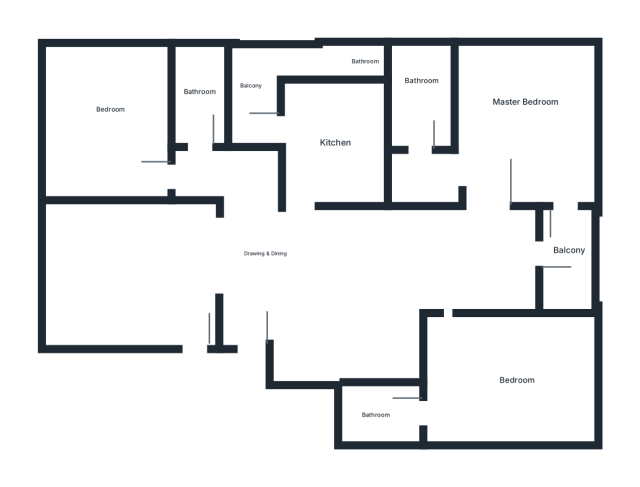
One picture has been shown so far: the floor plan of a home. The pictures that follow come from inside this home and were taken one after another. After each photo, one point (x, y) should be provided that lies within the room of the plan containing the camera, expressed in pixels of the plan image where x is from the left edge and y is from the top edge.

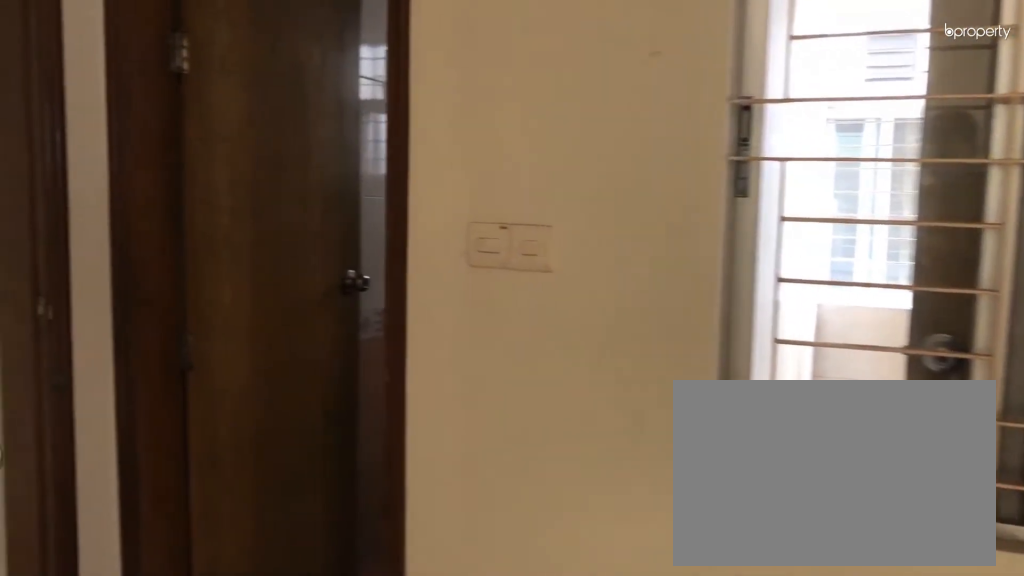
(182, 174)
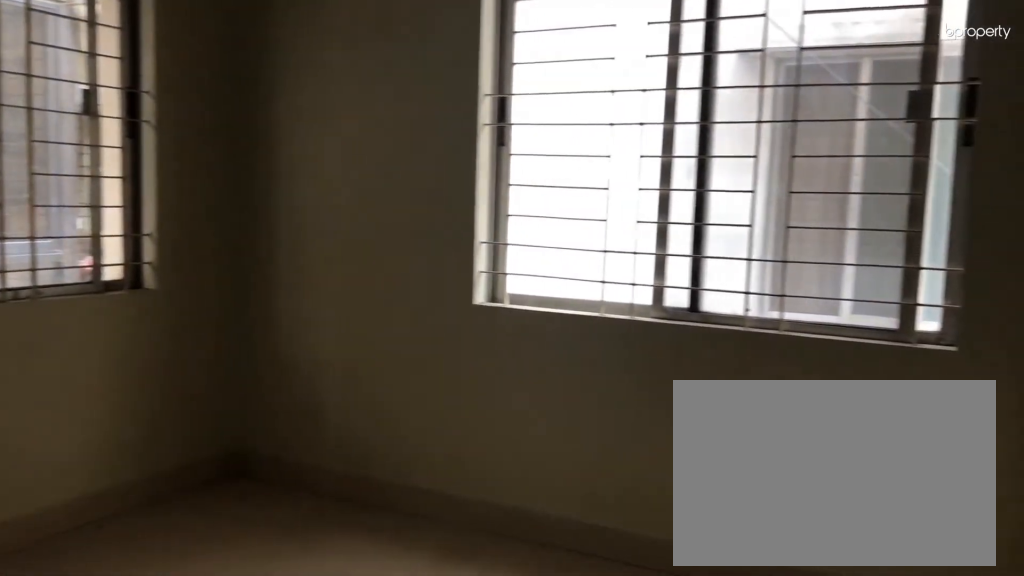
(118, 116)
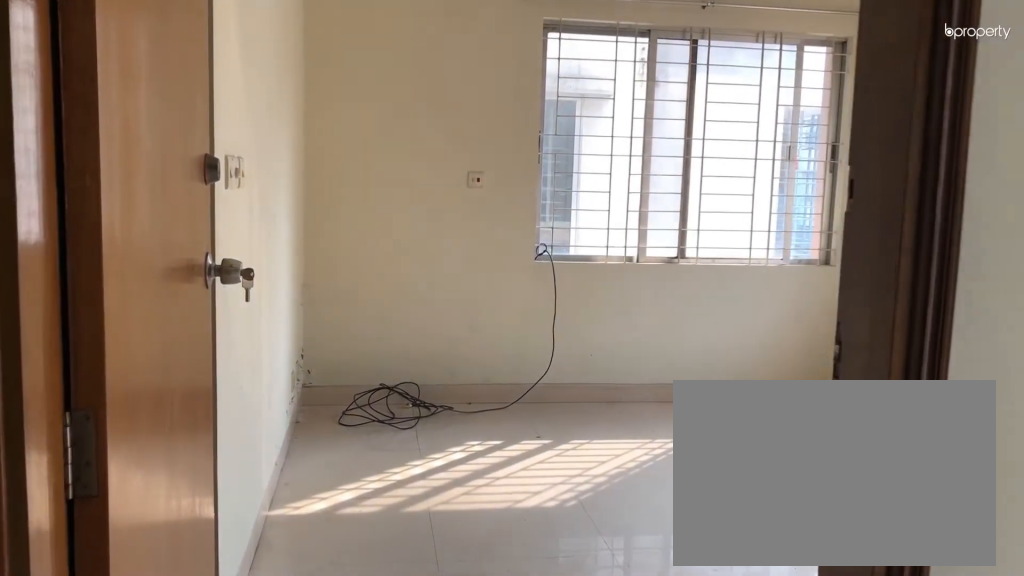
(504, 202)
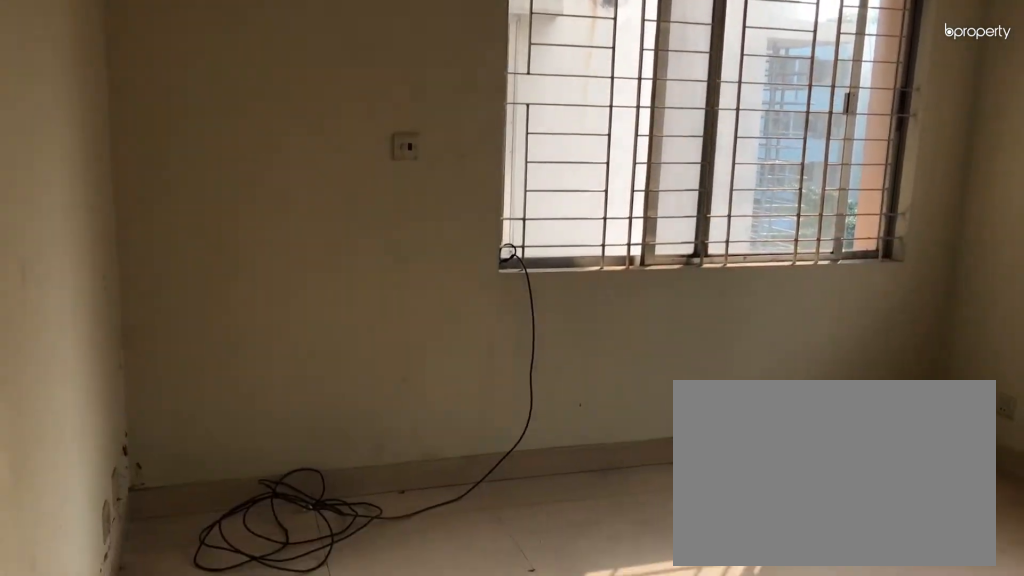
(511, 116)
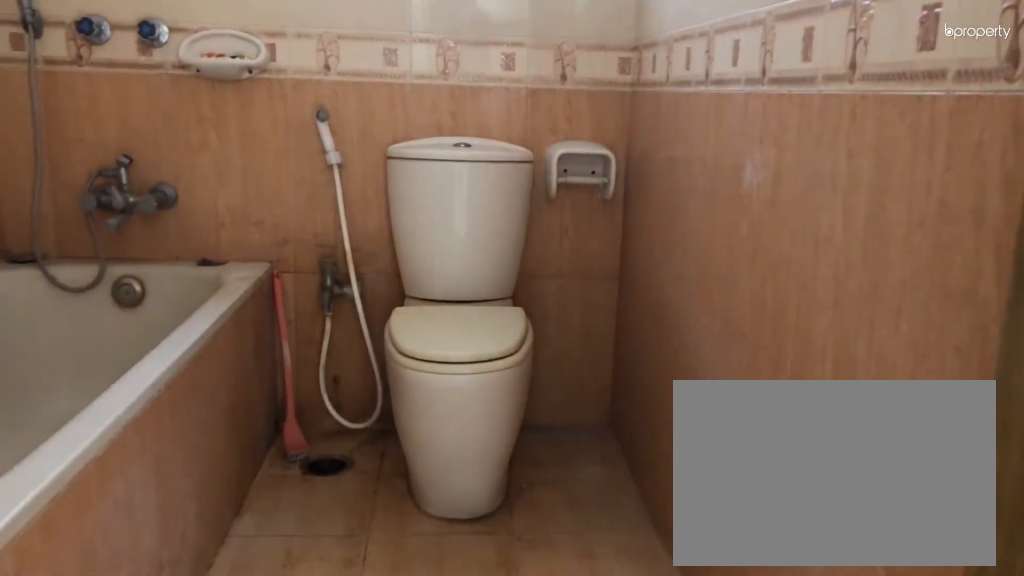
(423, 105)
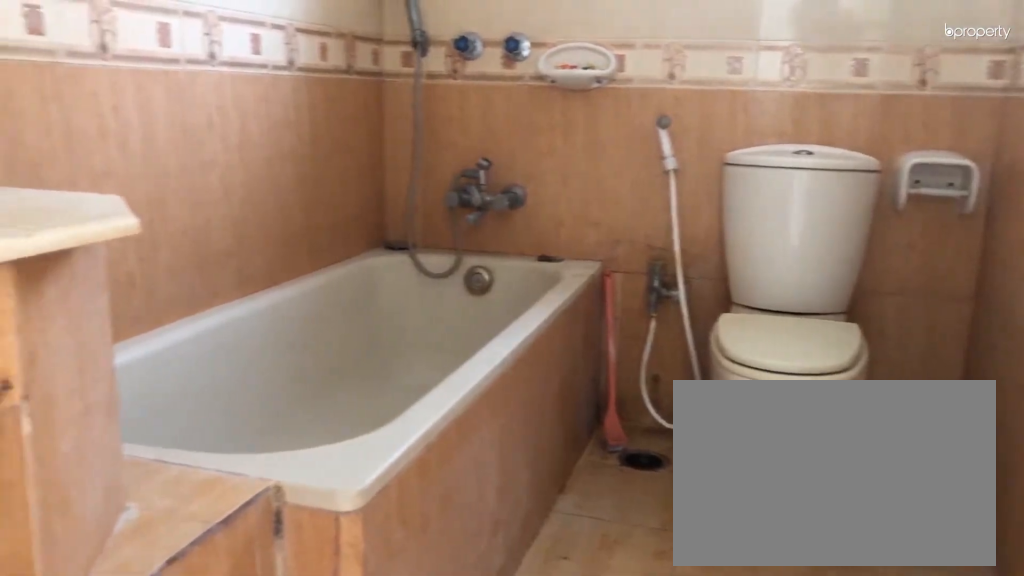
(423, 105)
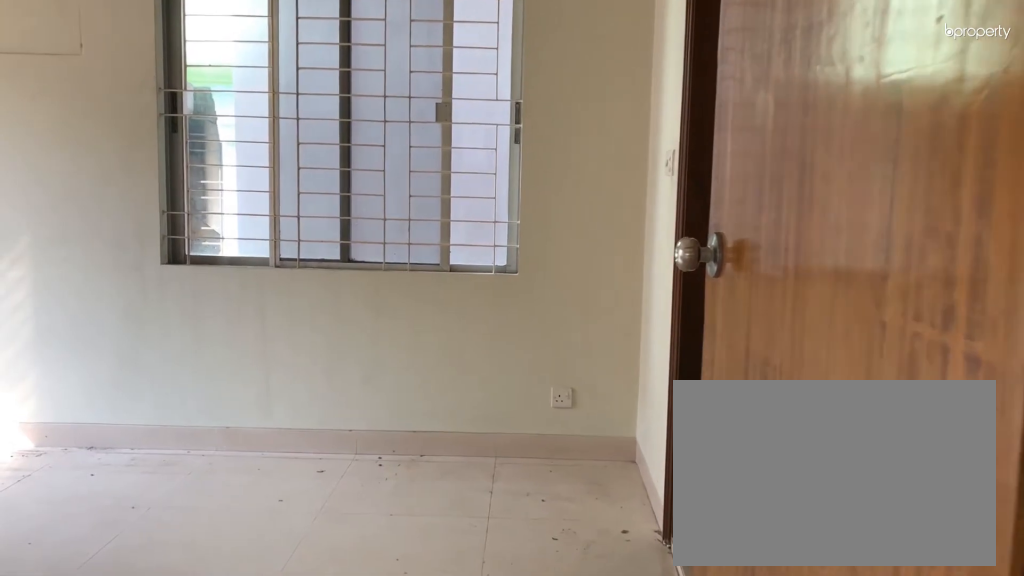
(469, 339)
